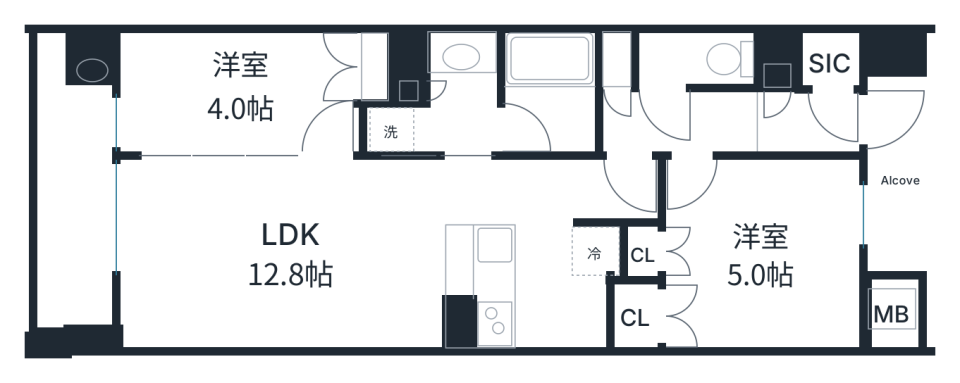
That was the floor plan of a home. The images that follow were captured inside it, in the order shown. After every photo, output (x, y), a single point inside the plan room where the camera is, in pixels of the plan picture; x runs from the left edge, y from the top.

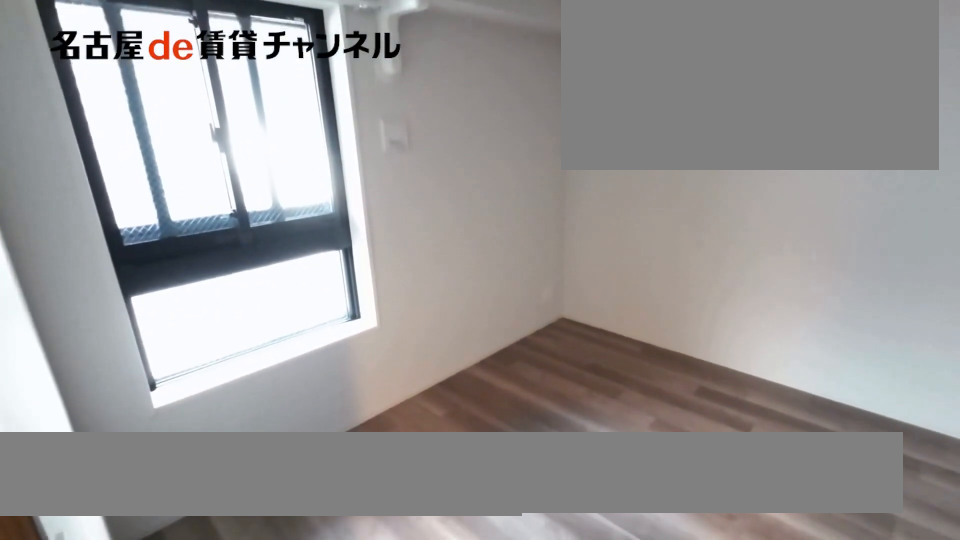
(760, 250)
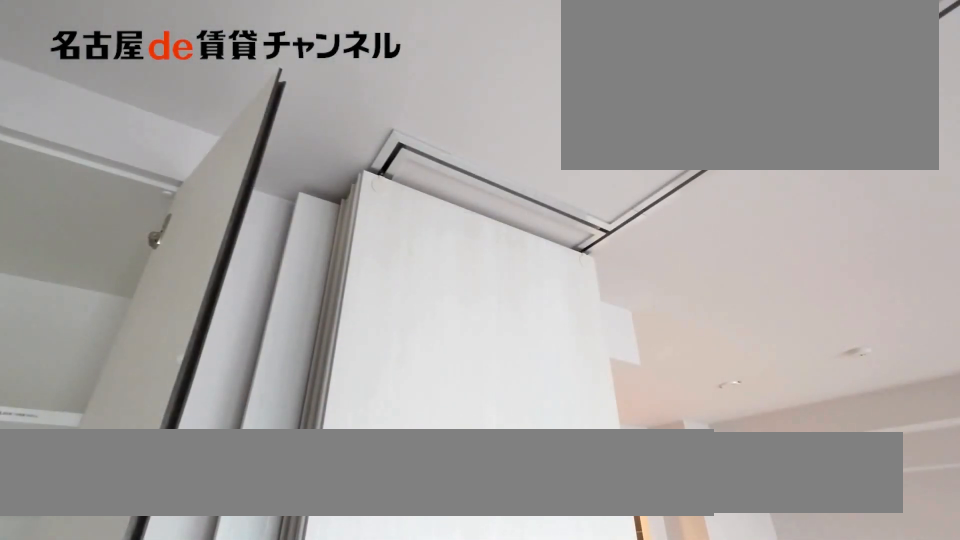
(277, 251)
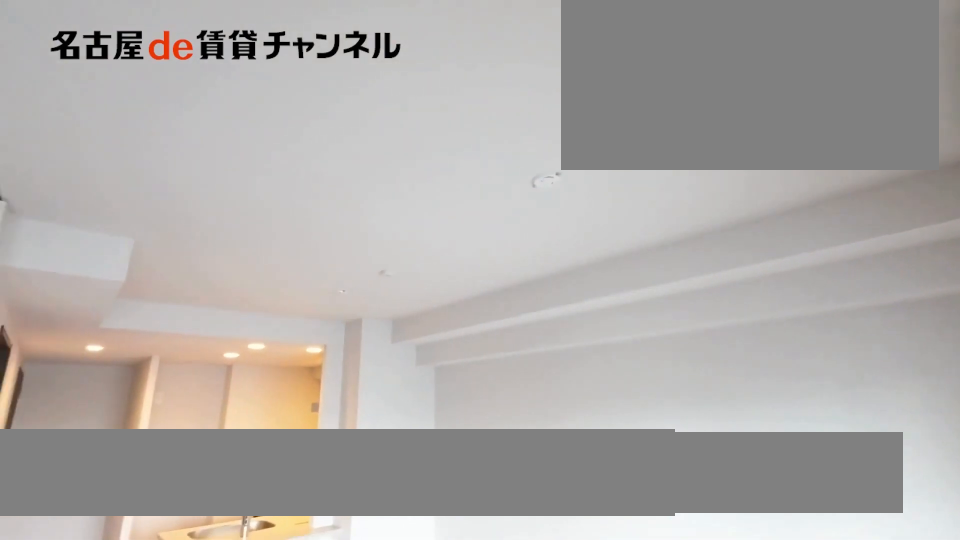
(277, 251)
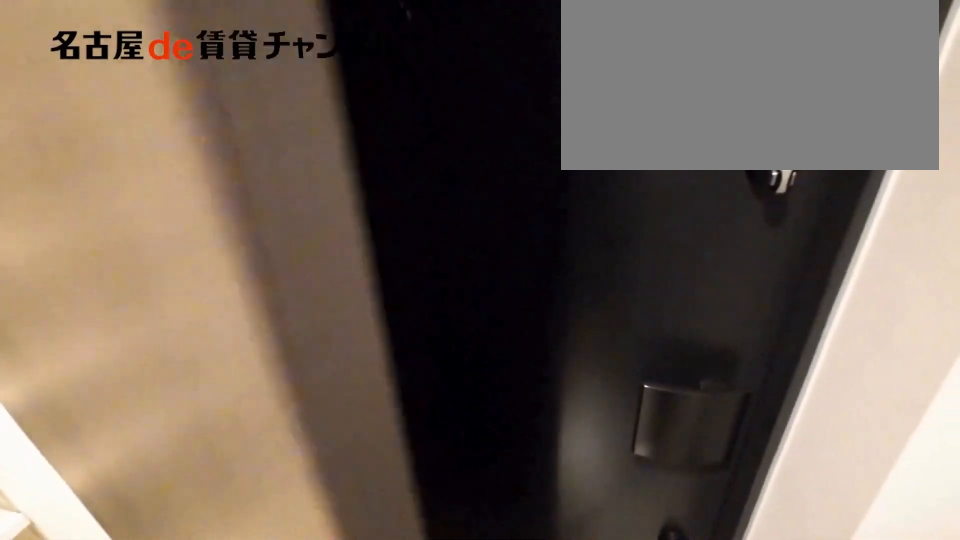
(831, 61)
